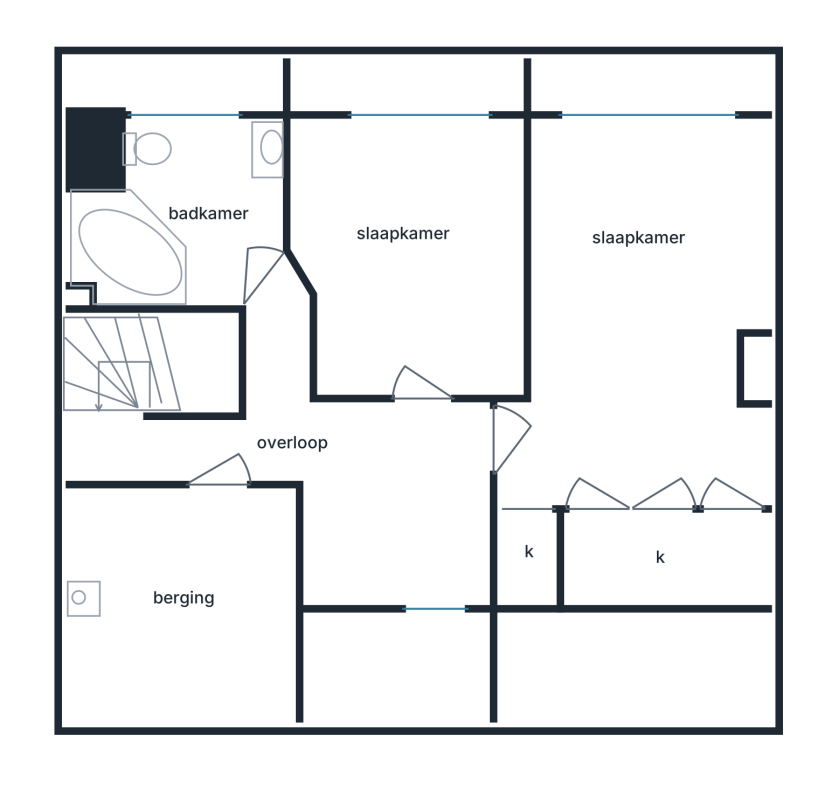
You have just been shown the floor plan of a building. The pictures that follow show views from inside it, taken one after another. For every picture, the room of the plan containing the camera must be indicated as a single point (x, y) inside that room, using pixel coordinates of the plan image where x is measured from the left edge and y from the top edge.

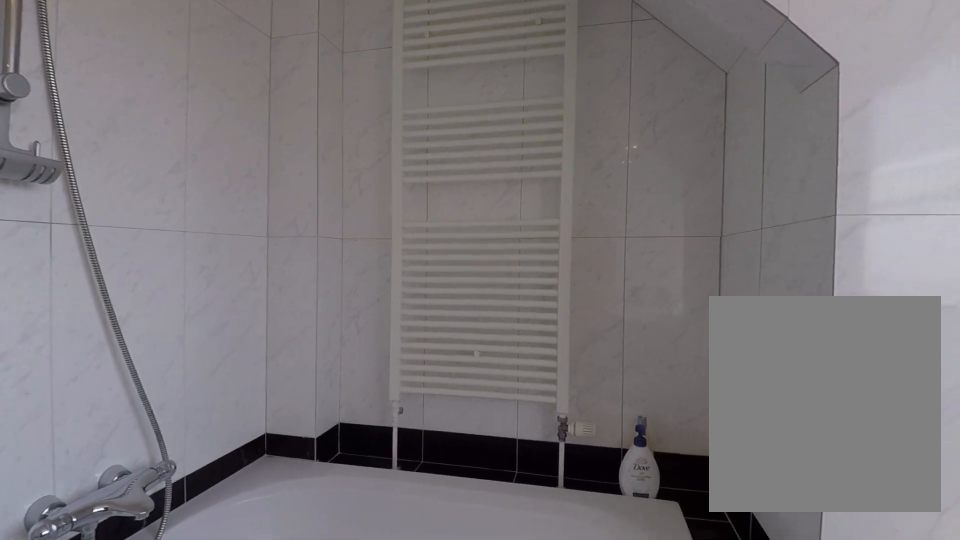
(183, 215)
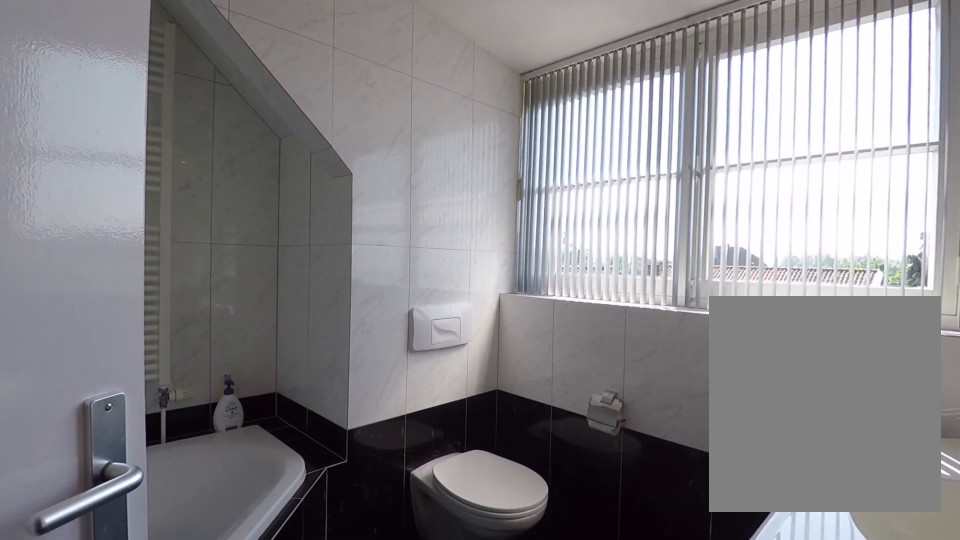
(183, 215)
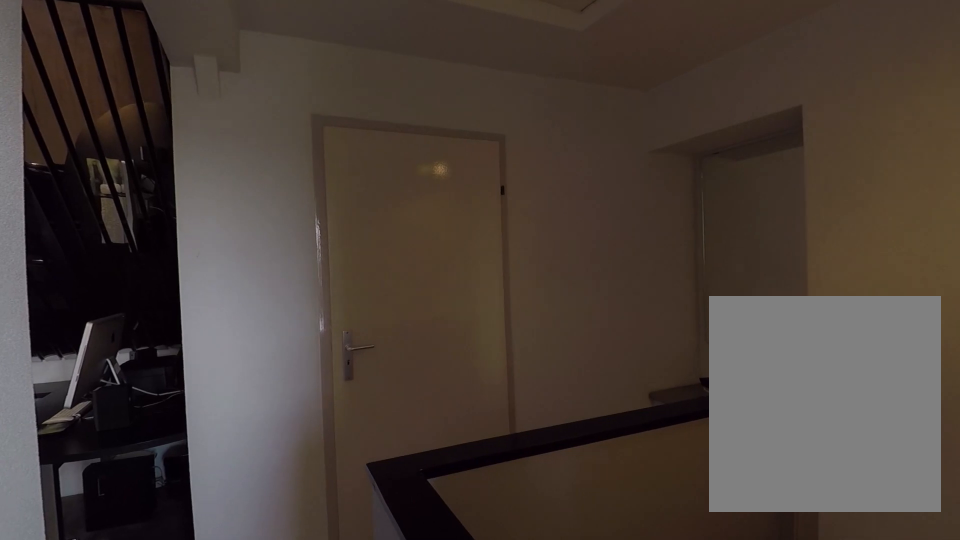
(329, 464)
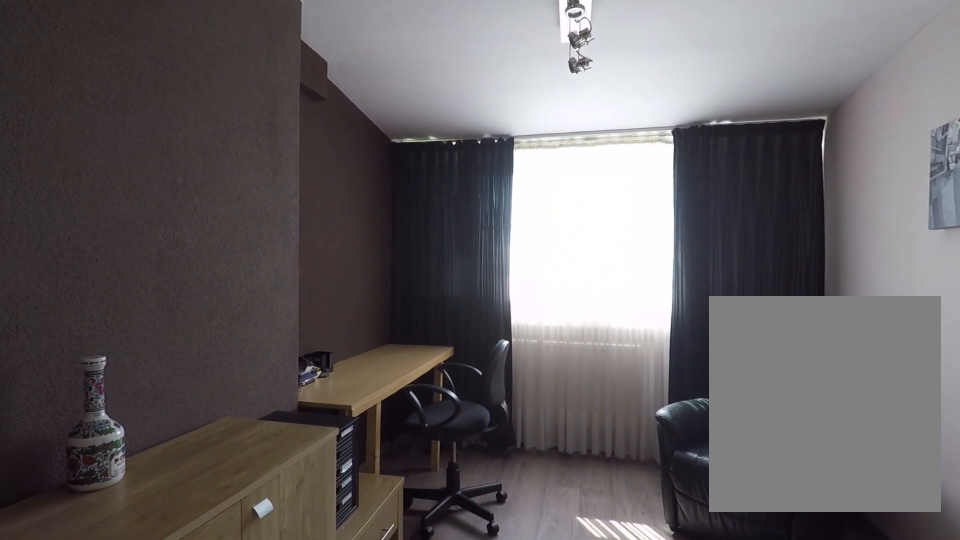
(414, 255)
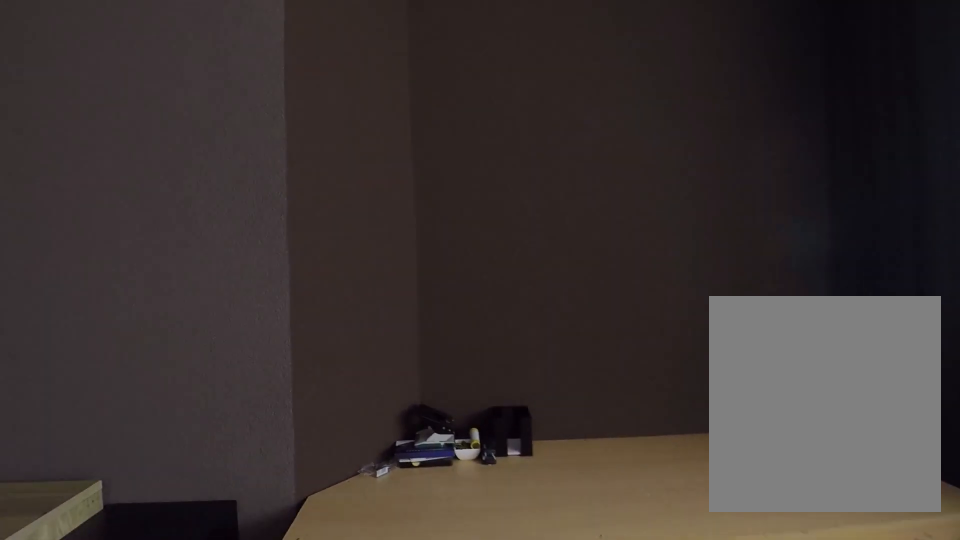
(414, 255)
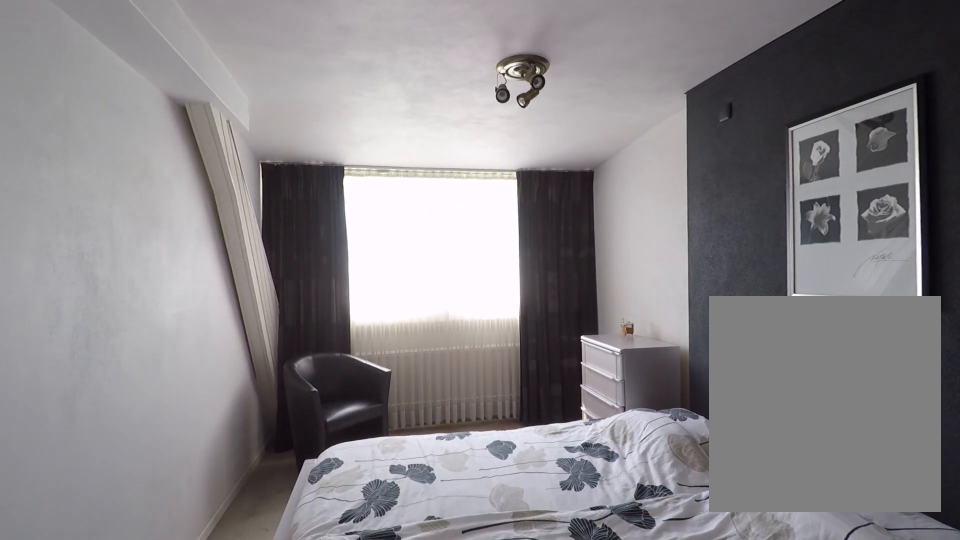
(647, 320)
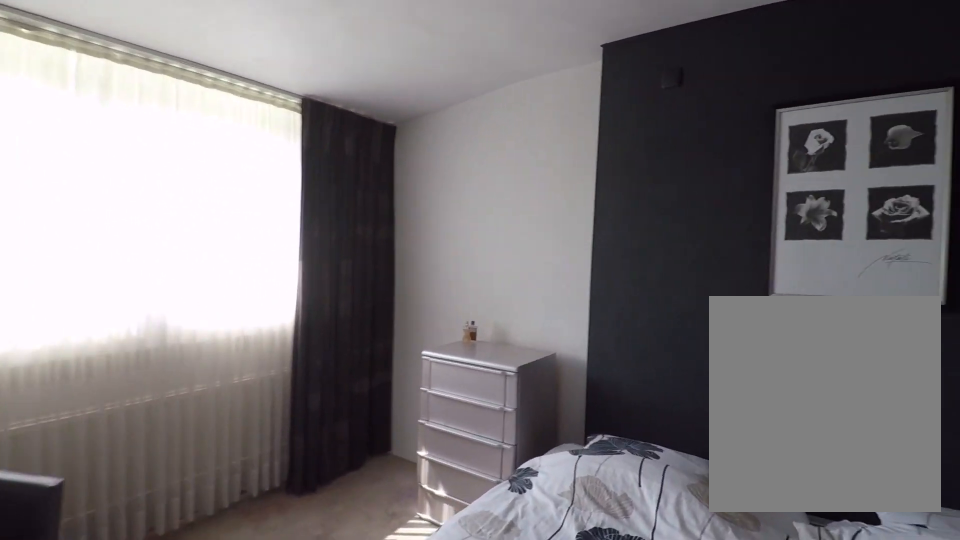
(647, 320)
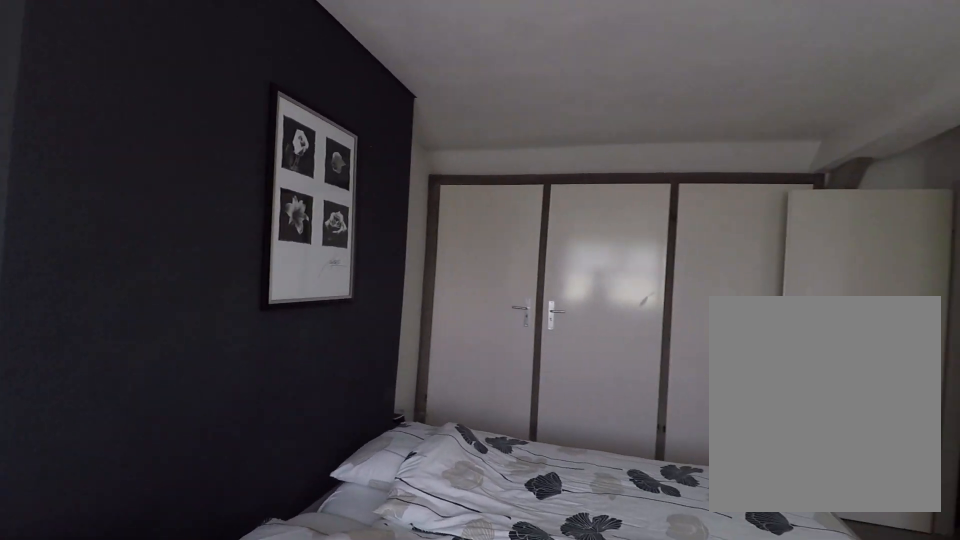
(647, 320)
